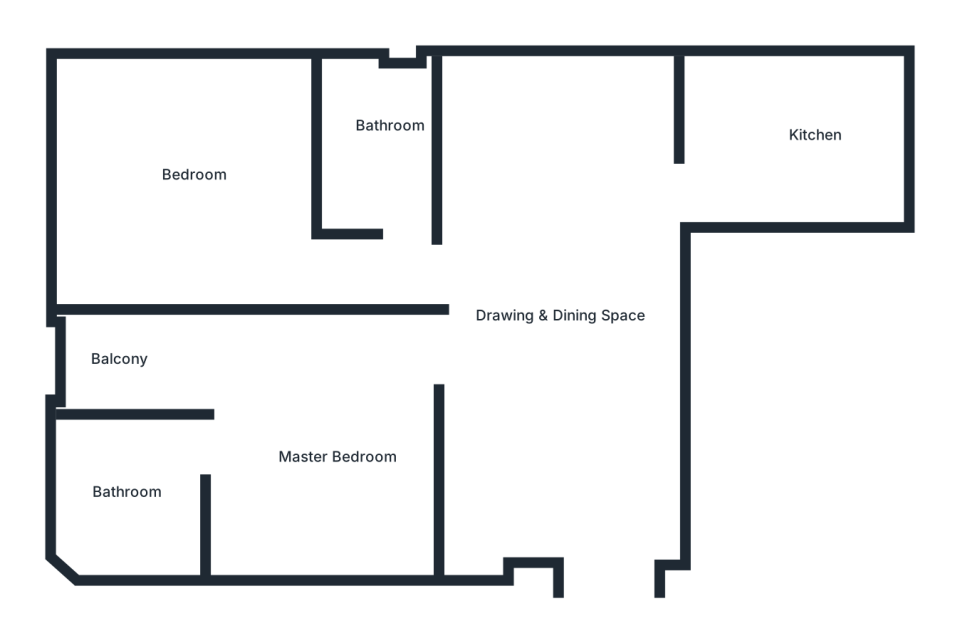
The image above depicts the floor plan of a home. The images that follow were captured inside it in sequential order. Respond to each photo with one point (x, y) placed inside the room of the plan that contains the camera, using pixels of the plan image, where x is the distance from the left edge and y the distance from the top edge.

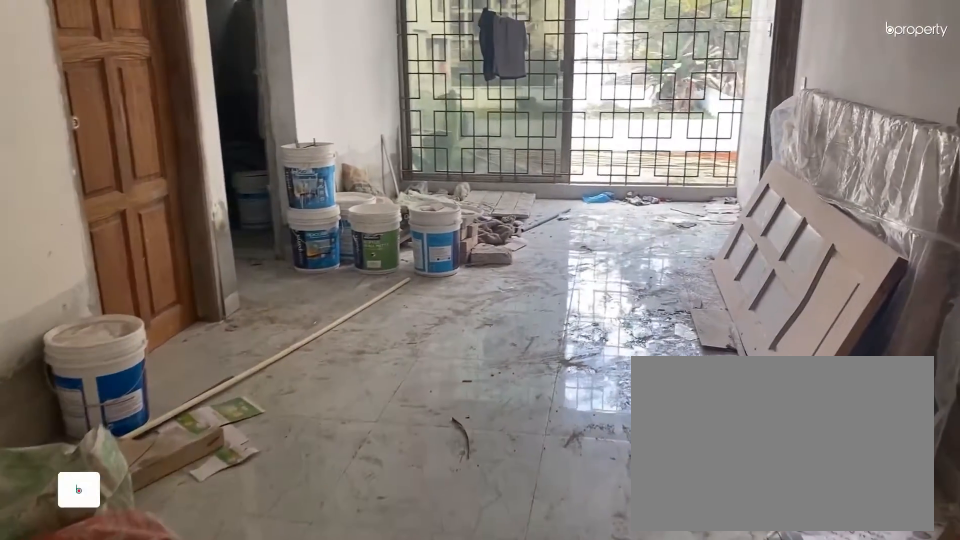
(603, 507)
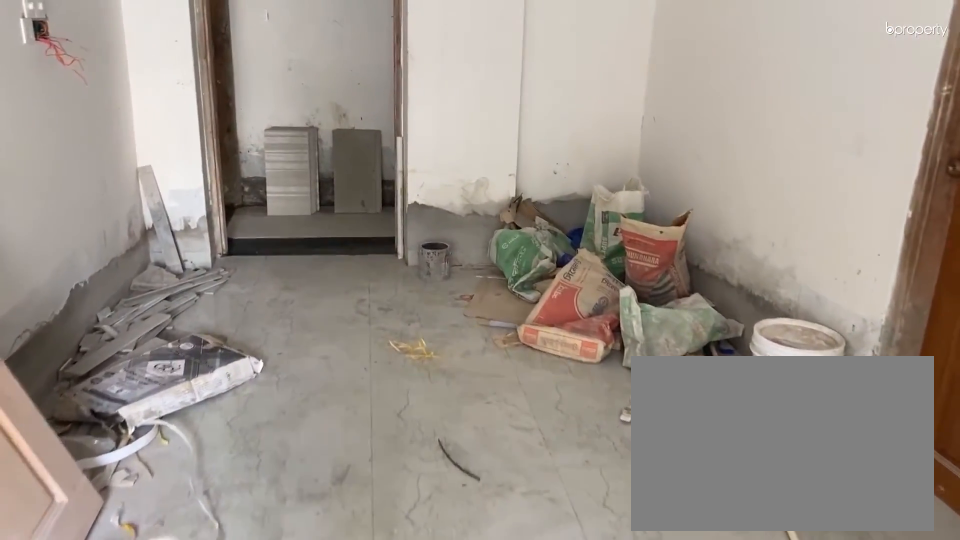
(570, 358)
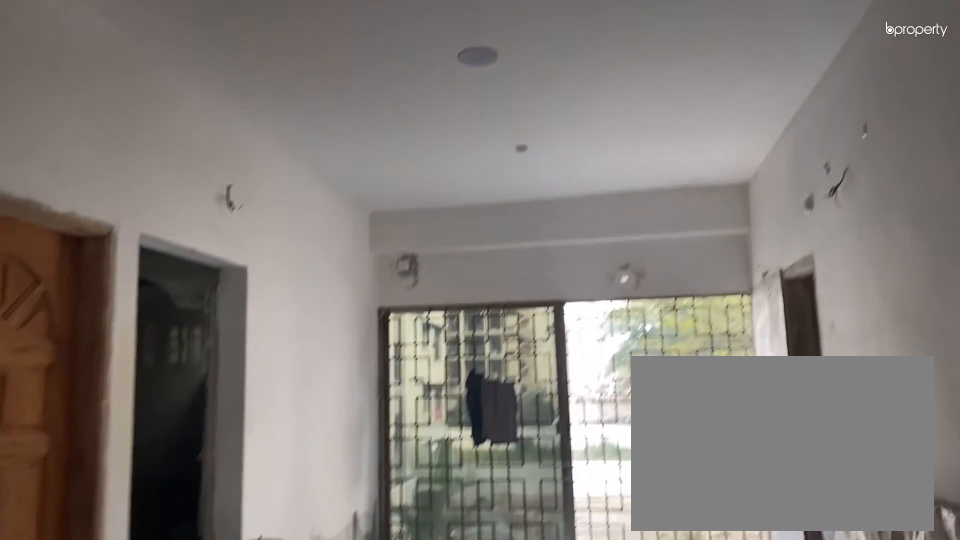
(570, 358)
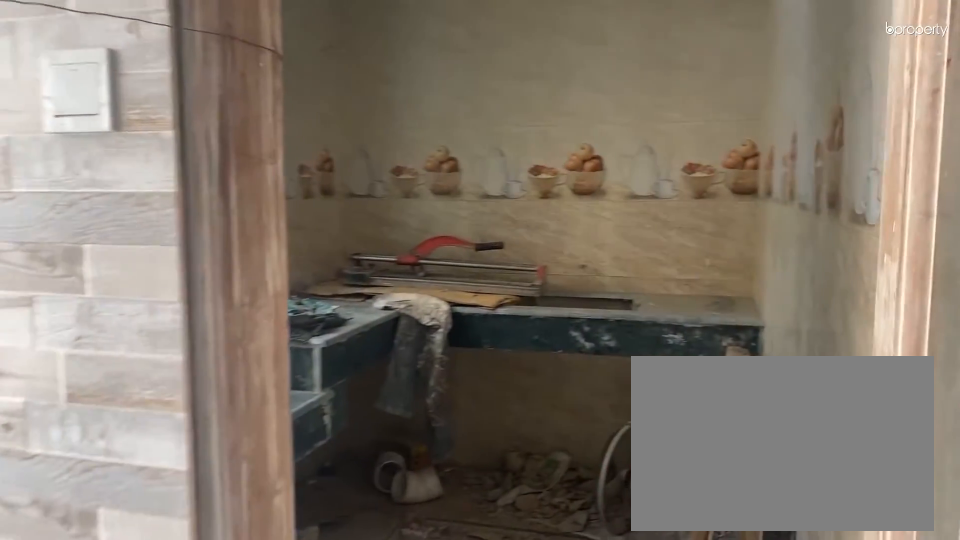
(700, 183)
